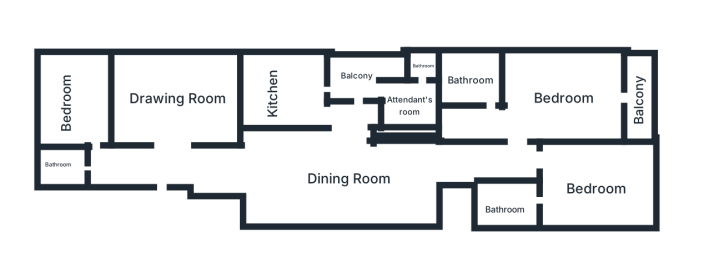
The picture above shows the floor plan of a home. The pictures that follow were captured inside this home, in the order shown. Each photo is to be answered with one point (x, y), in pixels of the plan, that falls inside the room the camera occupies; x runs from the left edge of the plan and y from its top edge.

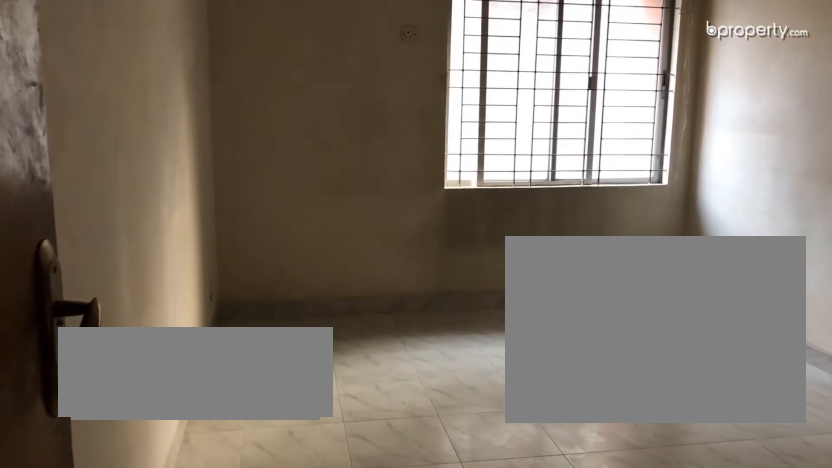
(593, 166)
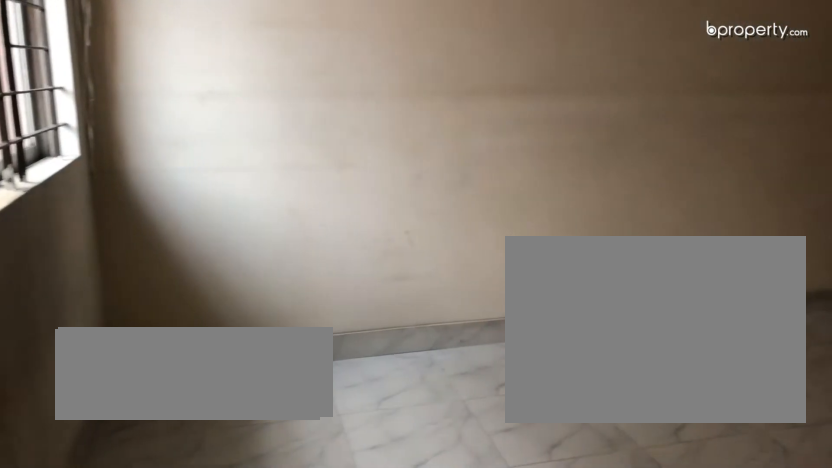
(593, 166)
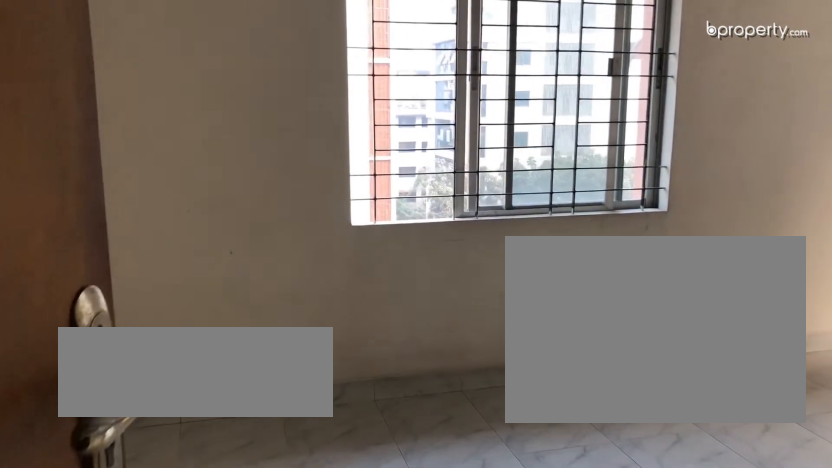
(559, 91)
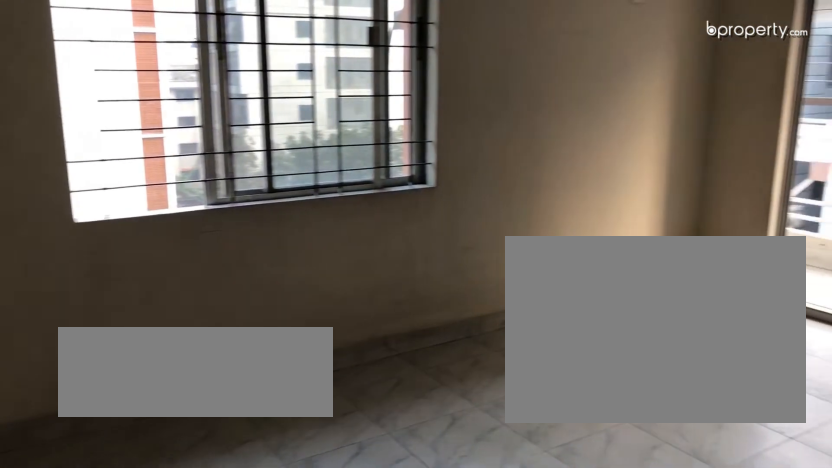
(559, 91)
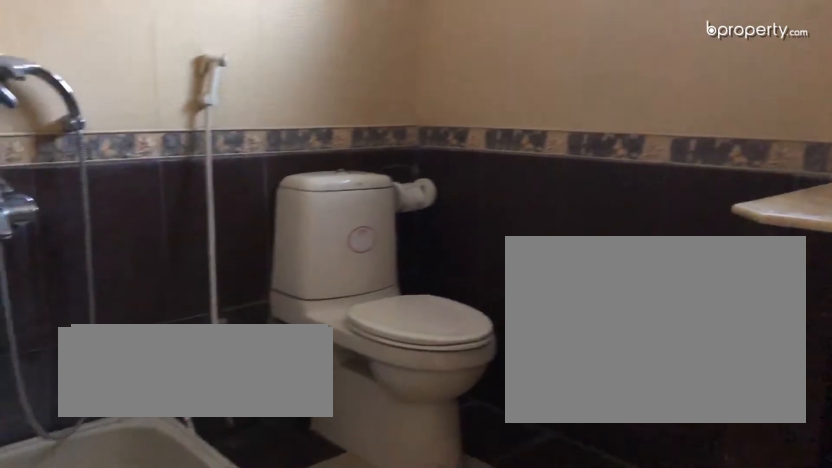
(475, 84)
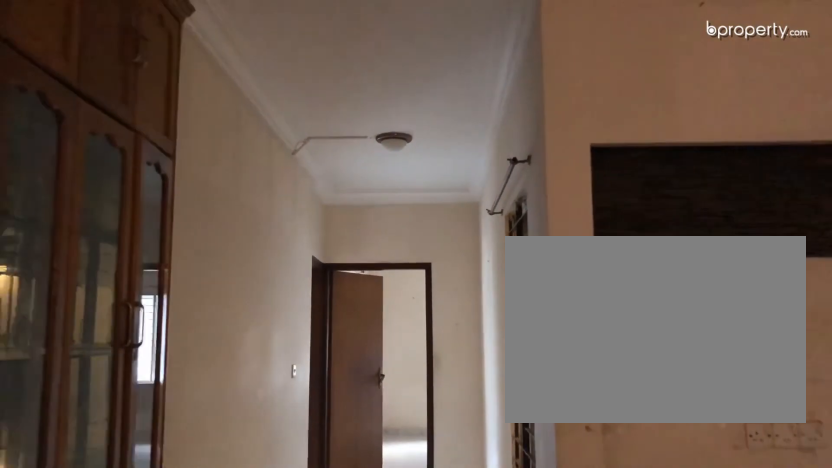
(394, 162)
